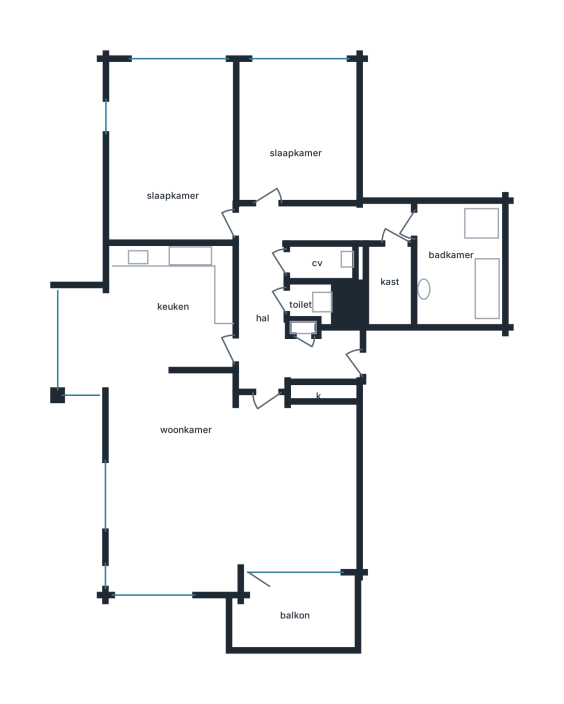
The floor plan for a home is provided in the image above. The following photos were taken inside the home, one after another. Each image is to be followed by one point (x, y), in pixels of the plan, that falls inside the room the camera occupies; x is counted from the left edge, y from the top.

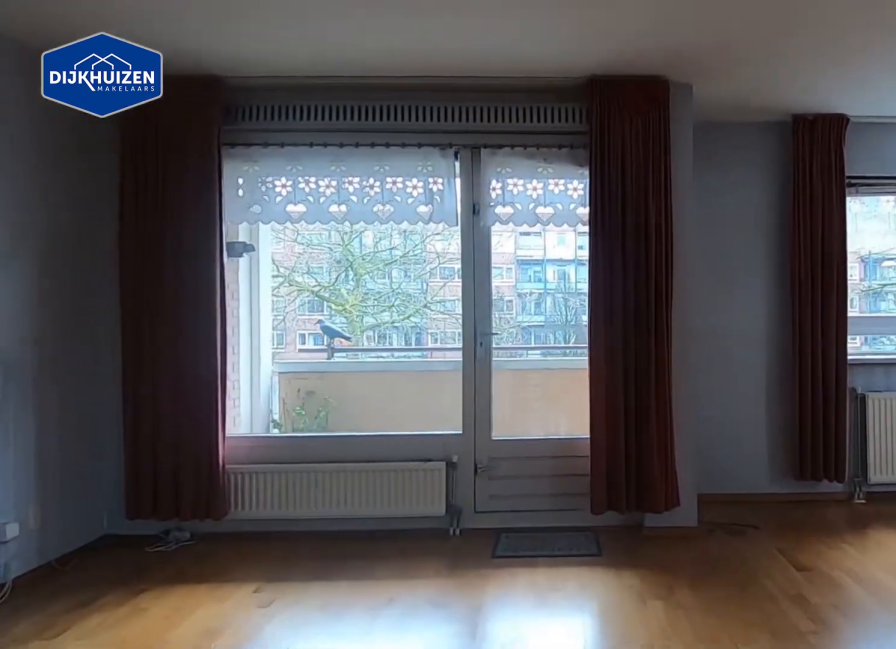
(170, 496)
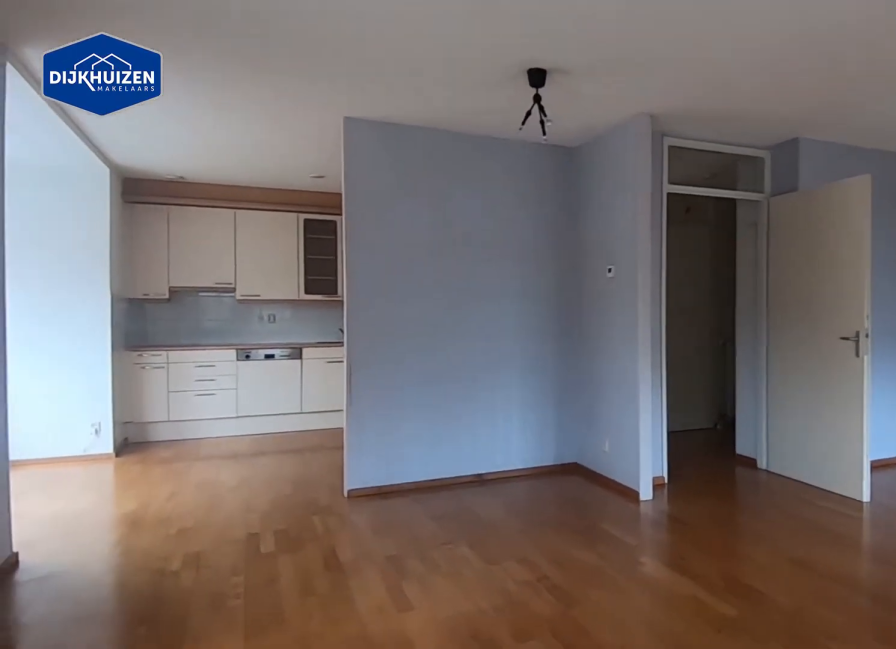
(170, 496)
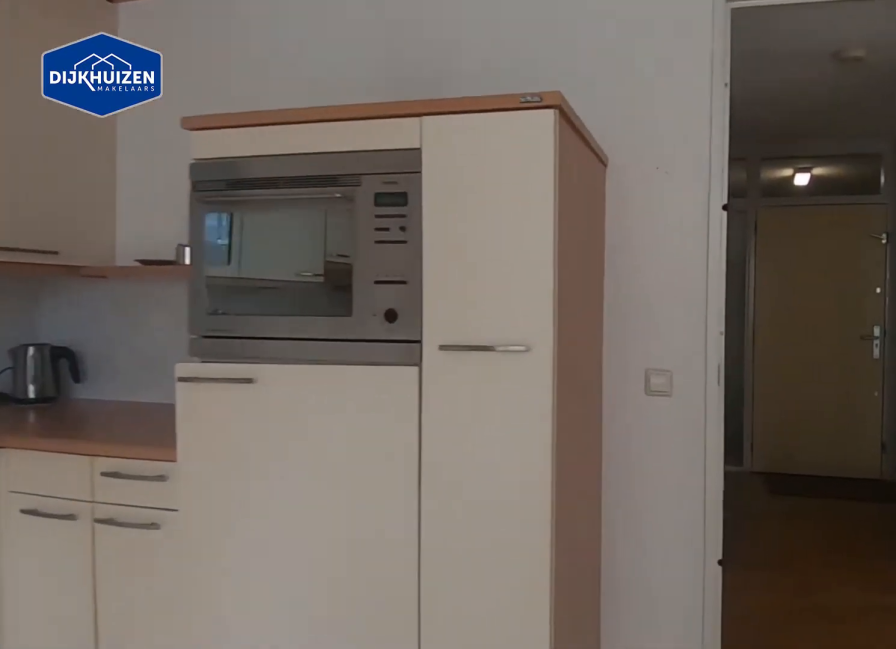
(222, 275)
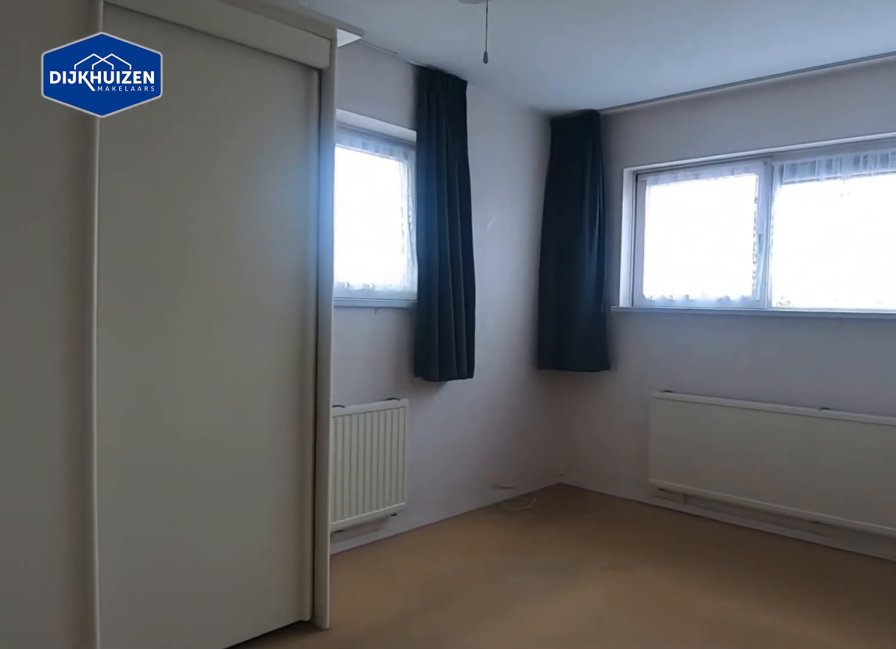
(175, 231)
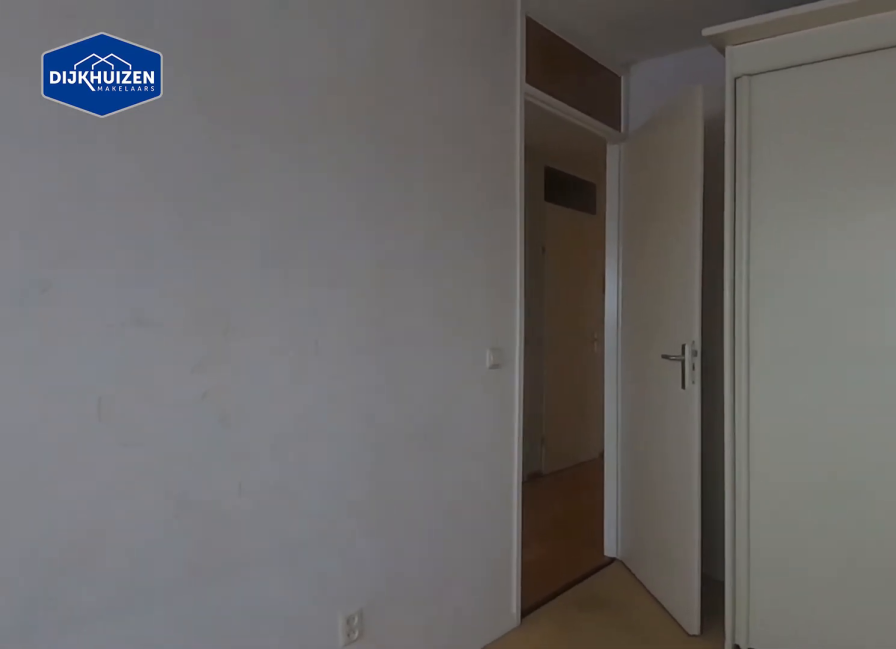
(175, 231)
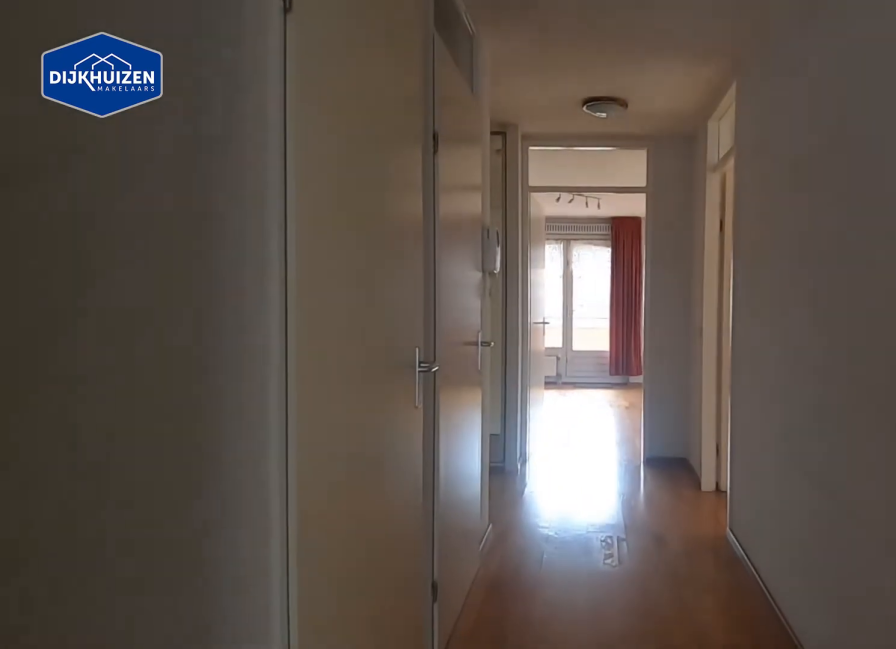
(324, 223)
